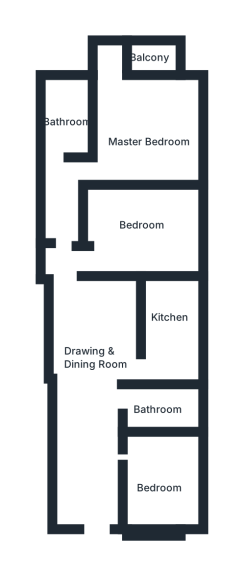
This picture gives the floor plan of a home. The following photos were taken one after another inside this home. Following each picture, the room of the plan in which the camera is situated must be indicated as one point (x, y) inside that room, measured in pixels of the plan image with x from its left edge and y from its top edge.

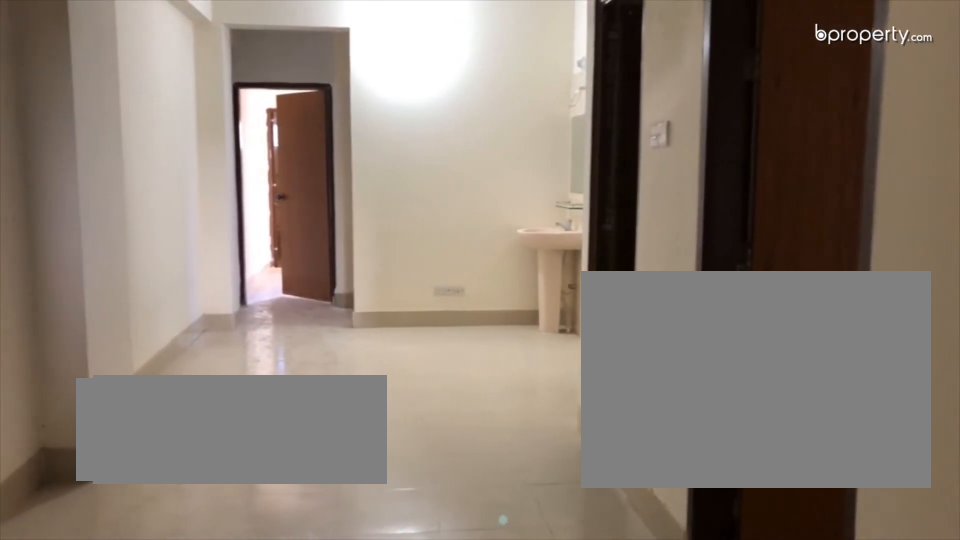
(88, 449)
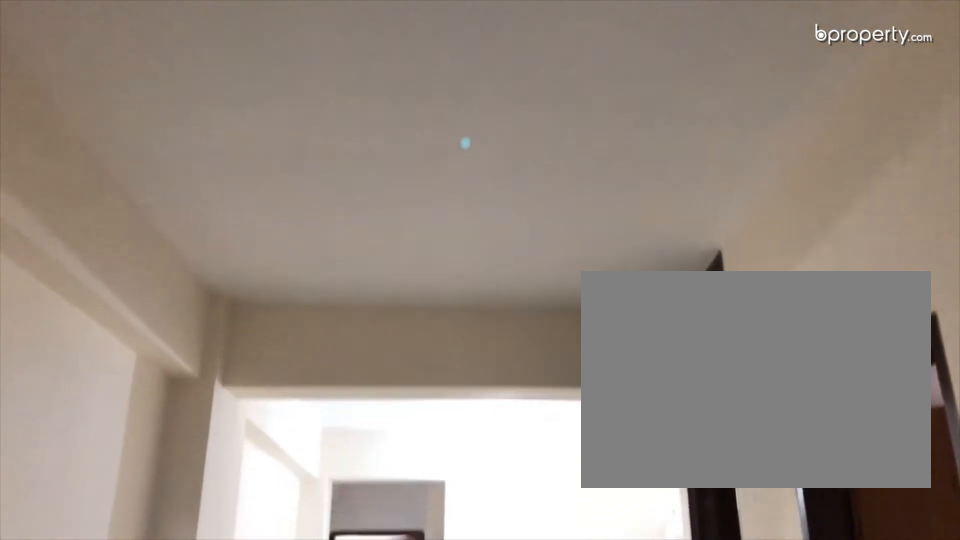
(88, 449)
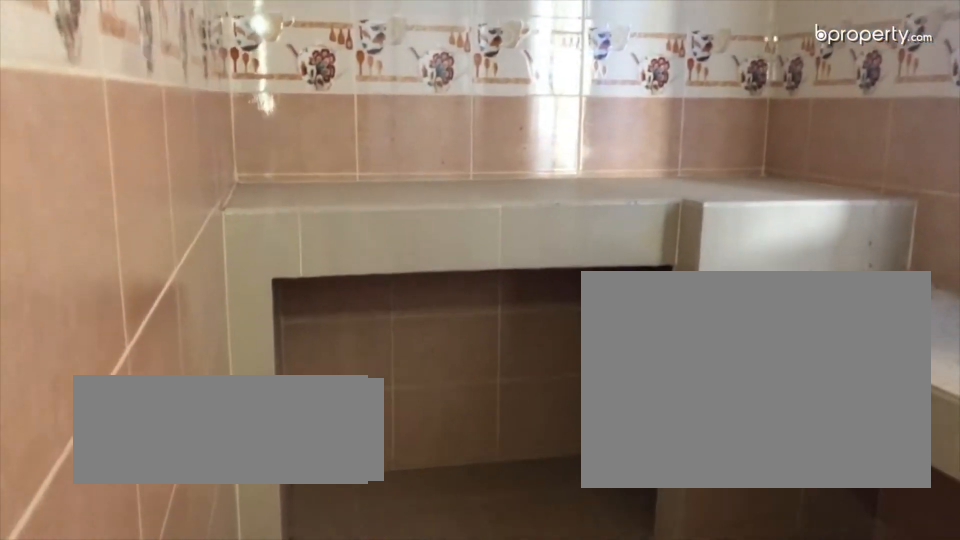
(170, 337)
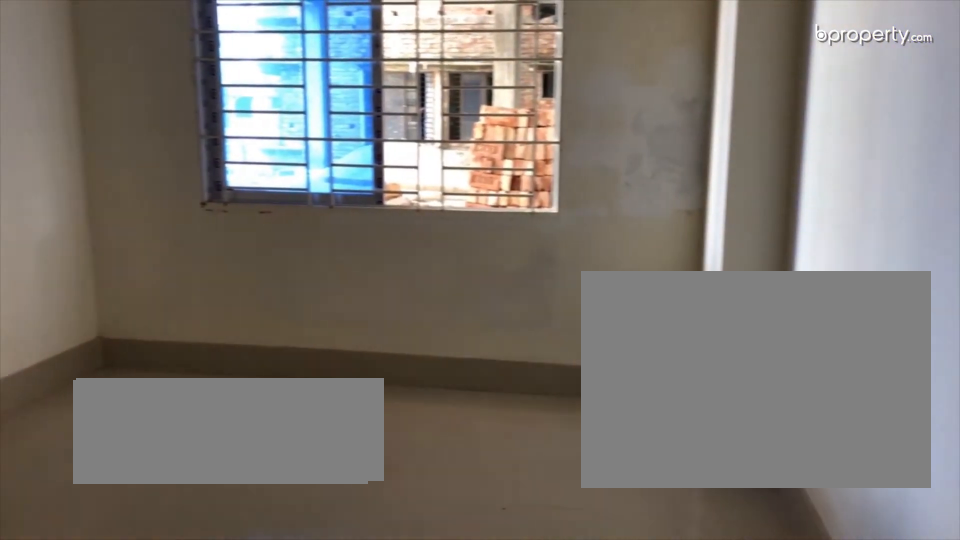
(124, 250)
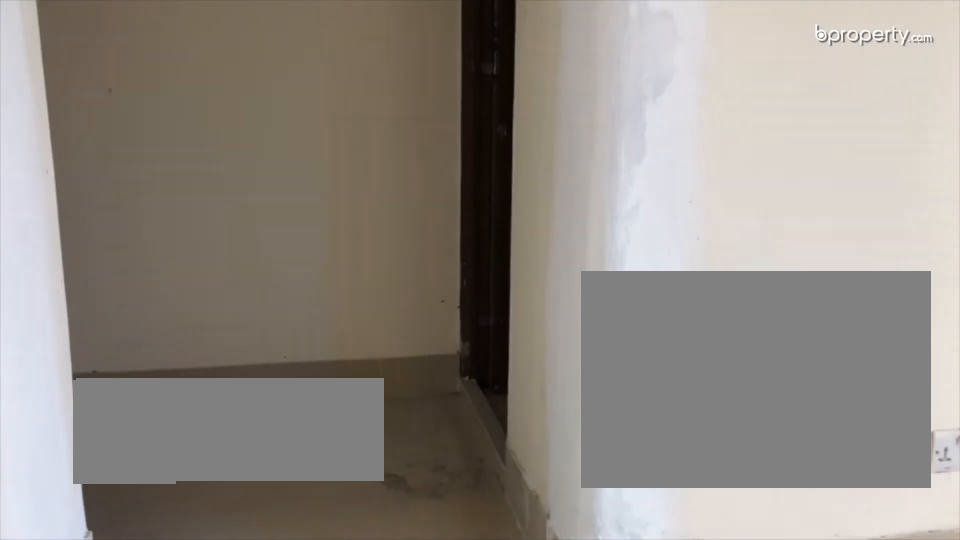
(155, 140)
